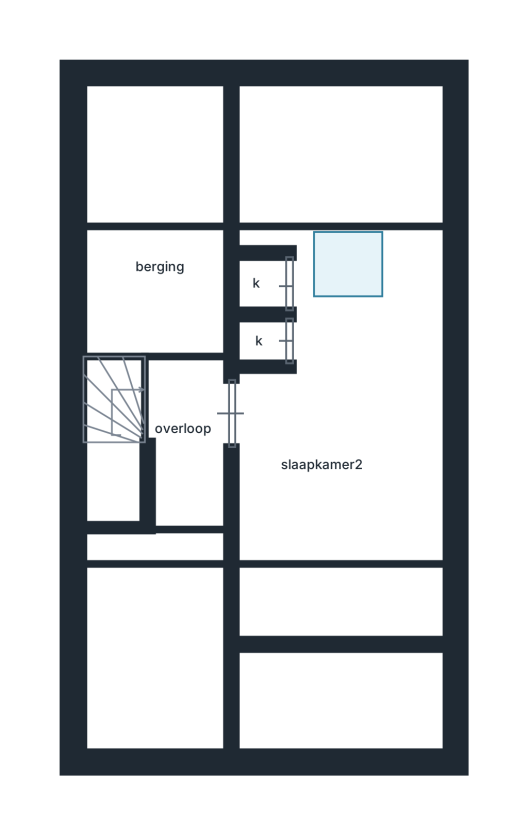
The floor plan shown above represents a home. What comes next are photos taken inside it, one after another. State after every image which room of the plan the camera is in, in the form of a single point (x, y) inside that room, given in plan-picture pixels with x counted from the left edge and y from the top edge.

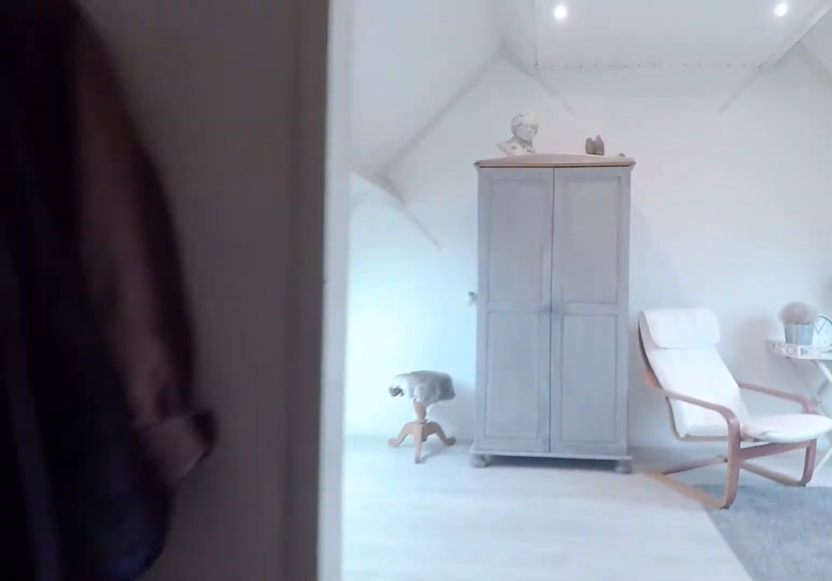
(188, 471)
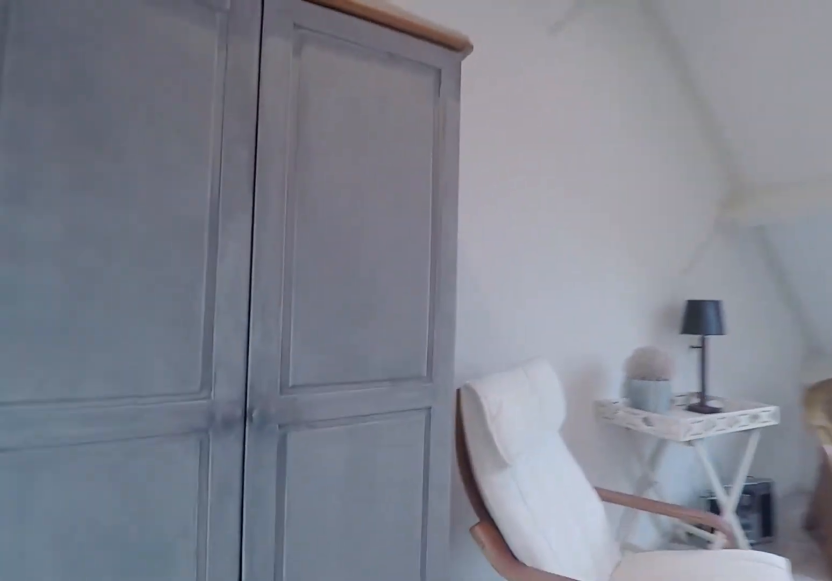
(357, 485)
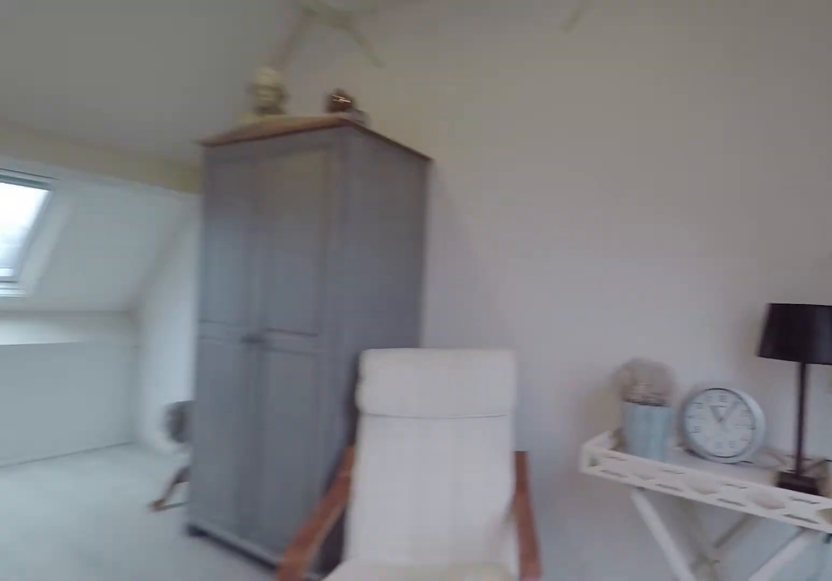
(357, 485)
